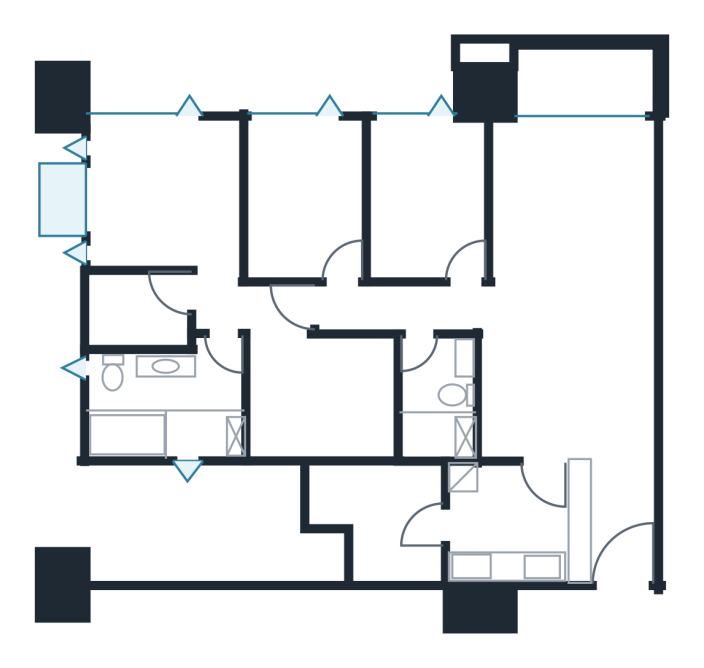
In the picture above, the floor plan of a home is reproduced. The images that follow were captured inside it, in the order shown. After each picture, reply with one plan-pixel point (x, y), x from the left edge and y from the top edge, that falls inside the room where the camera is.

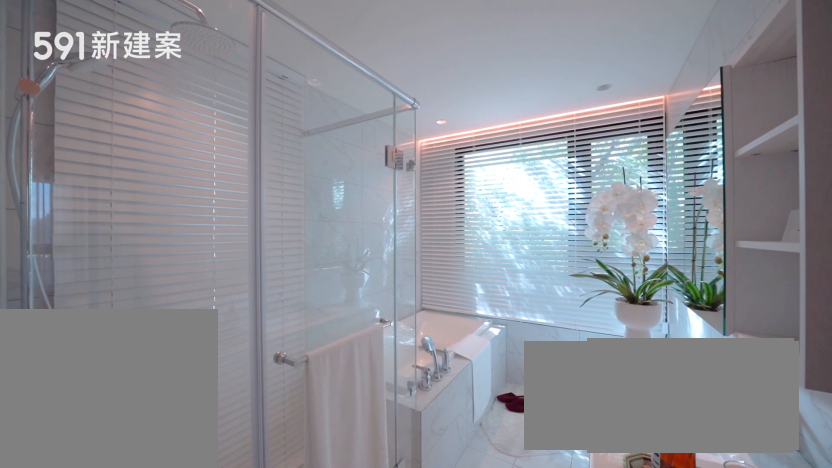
(158, 402)
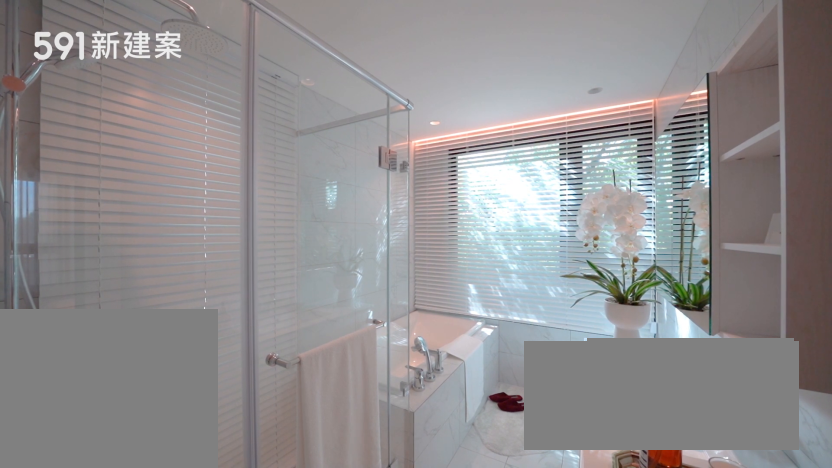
(158, 402)
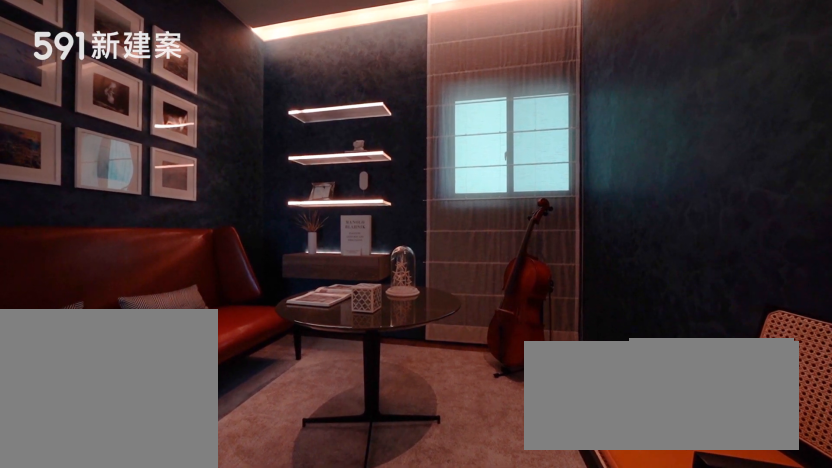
(328, 398)
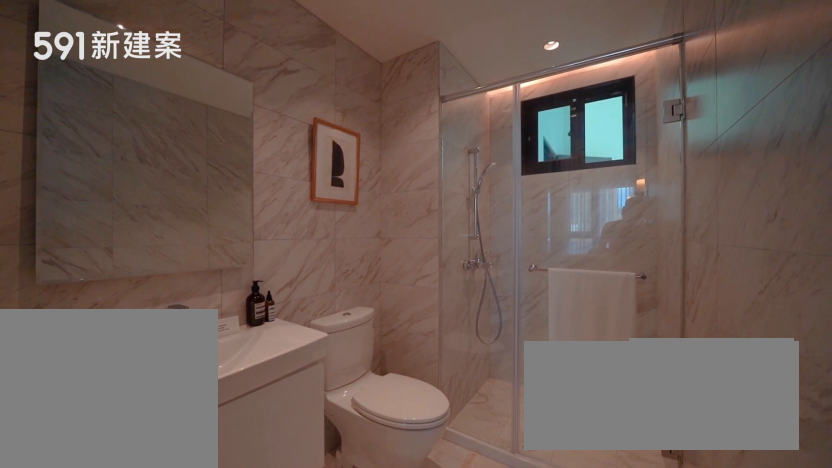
(435, 402)
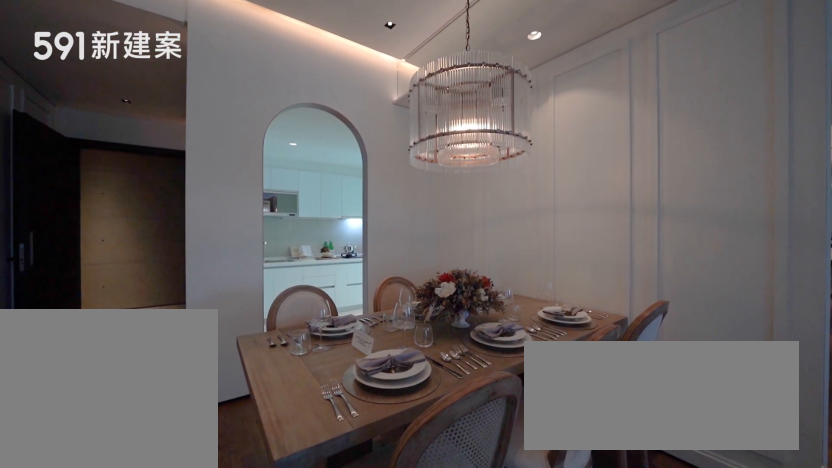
(564, 396)
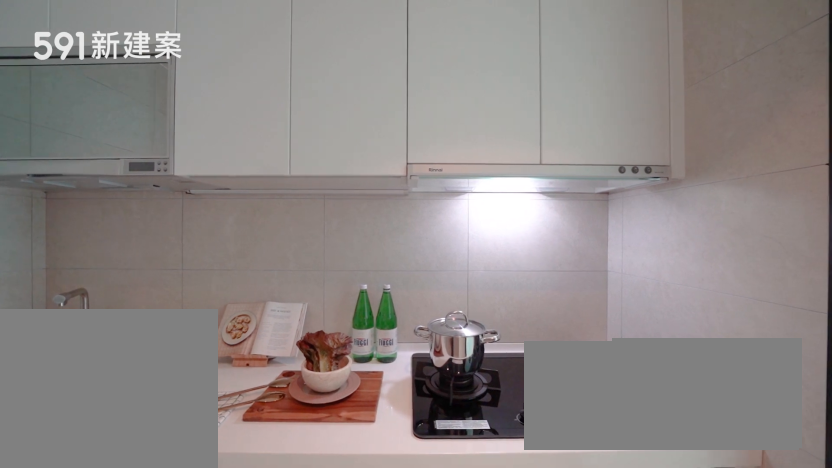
(504, 523)
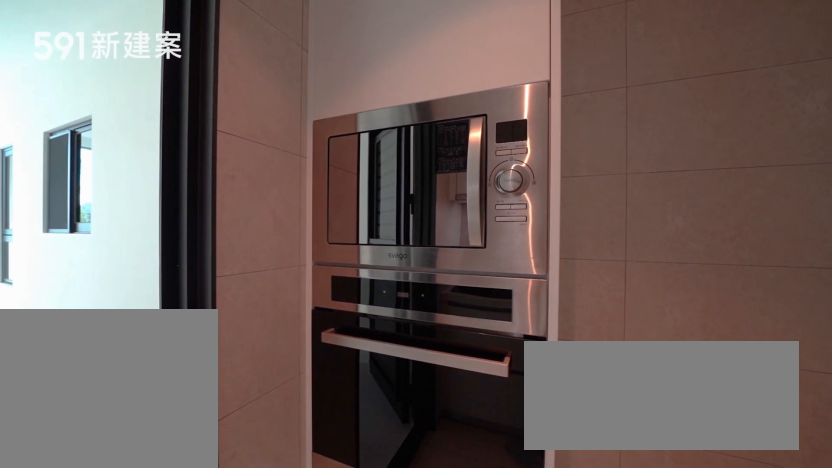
(504, 523)
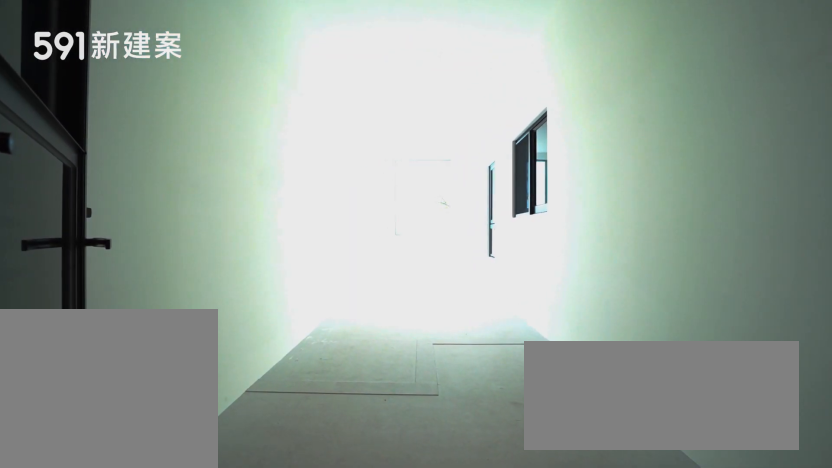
(380, 517)
